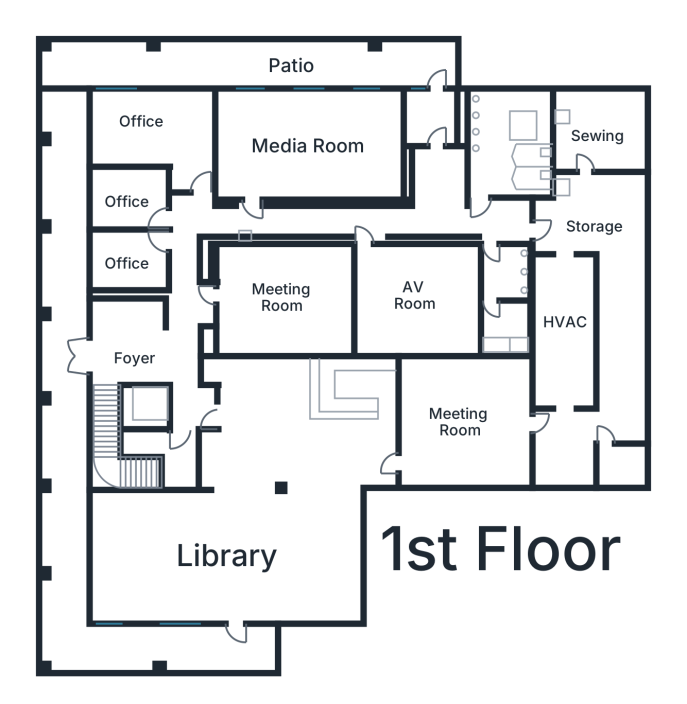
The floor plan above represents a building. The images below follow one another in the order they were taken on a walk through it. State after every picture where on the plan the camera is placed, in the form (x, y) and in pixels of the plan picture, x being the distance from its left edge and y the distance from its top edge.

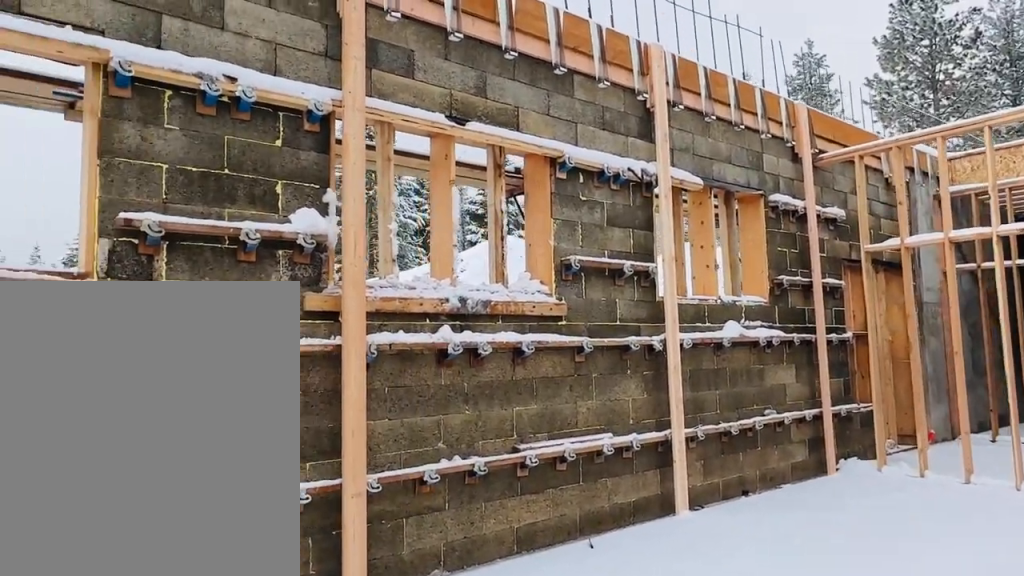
(268, 146)
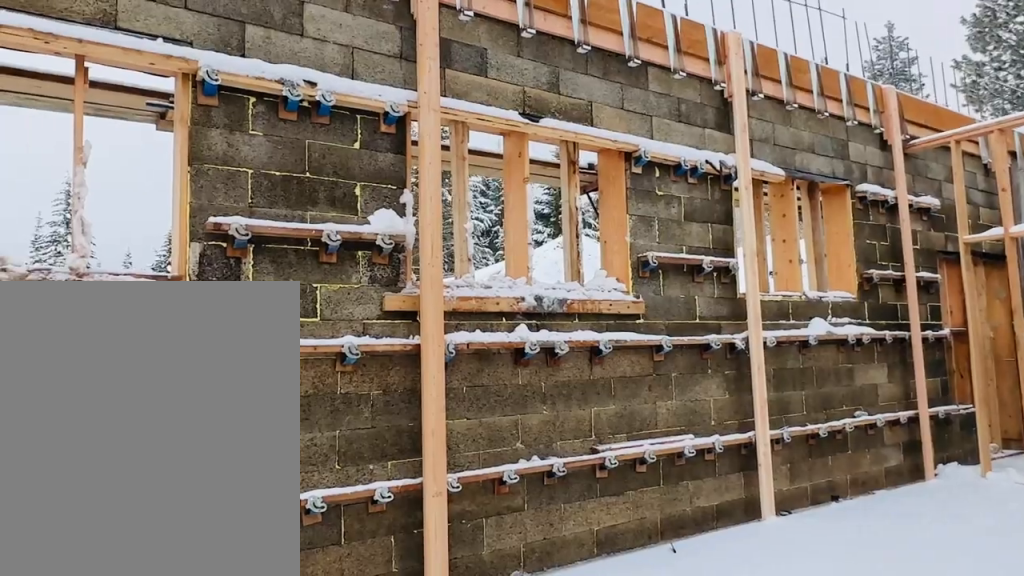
(268, 144)
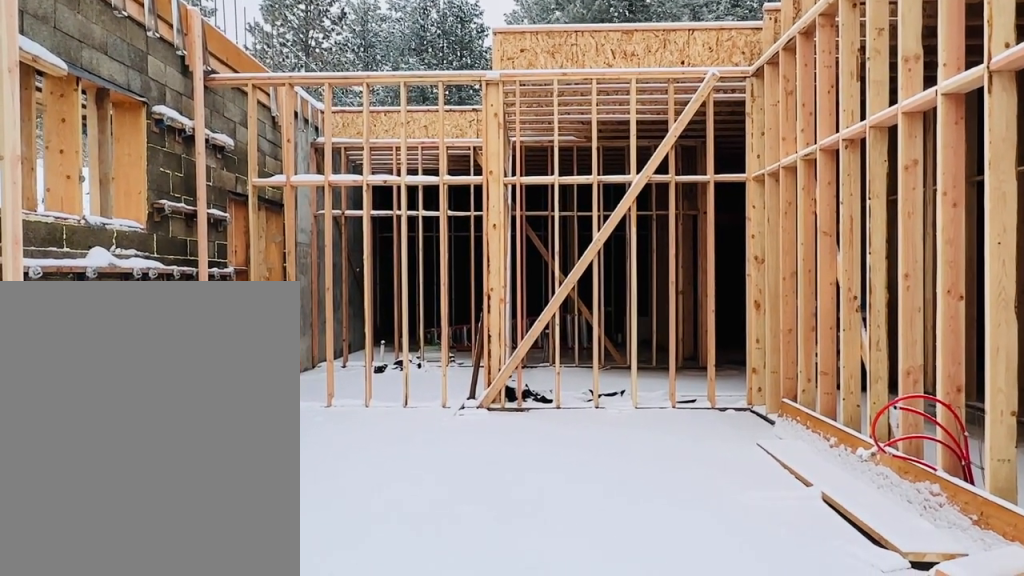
(268, 142)
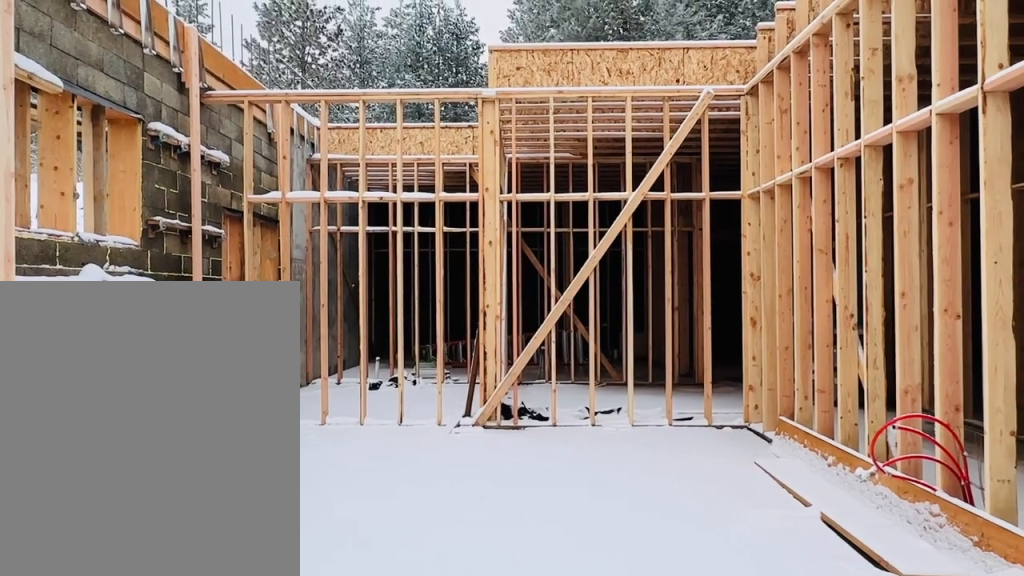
(268, 142)
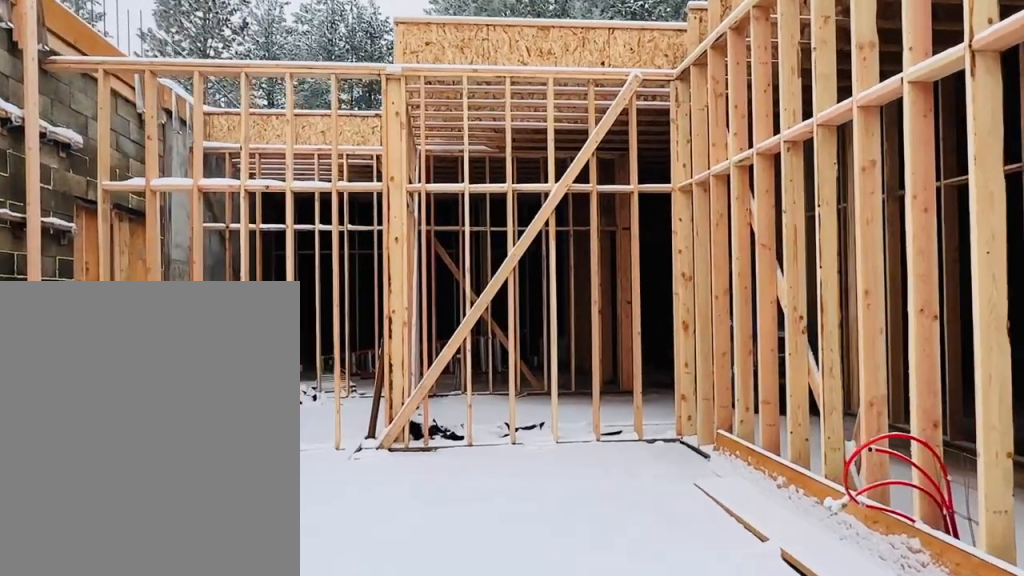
(275, 142)
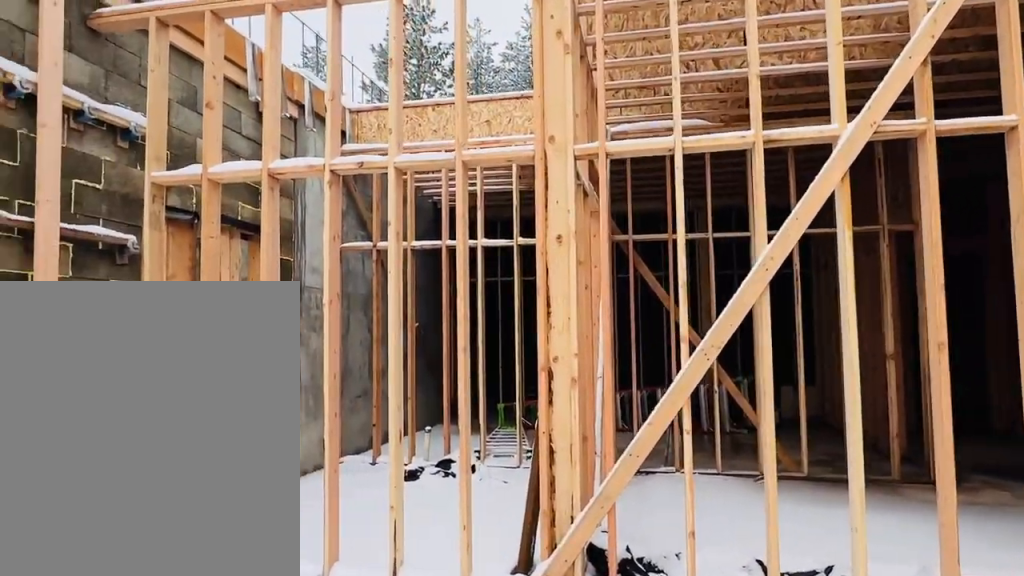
(365, 144)
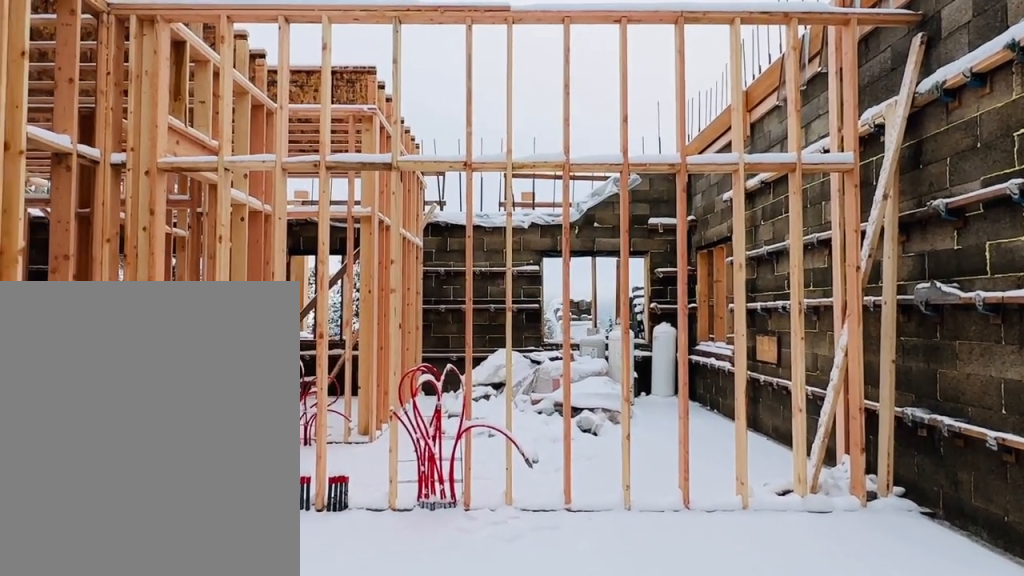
(318, 142)
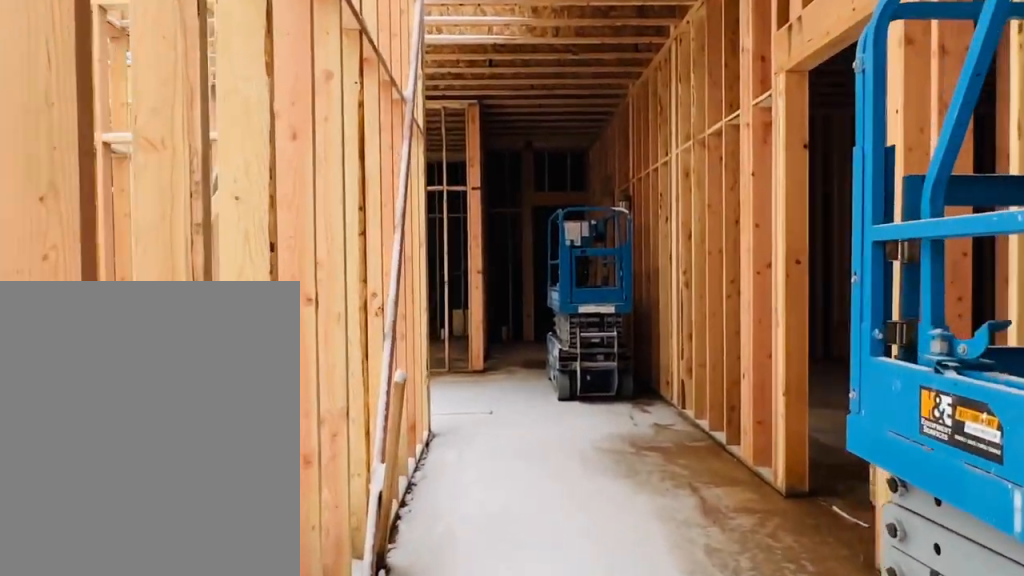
(270, 203)
